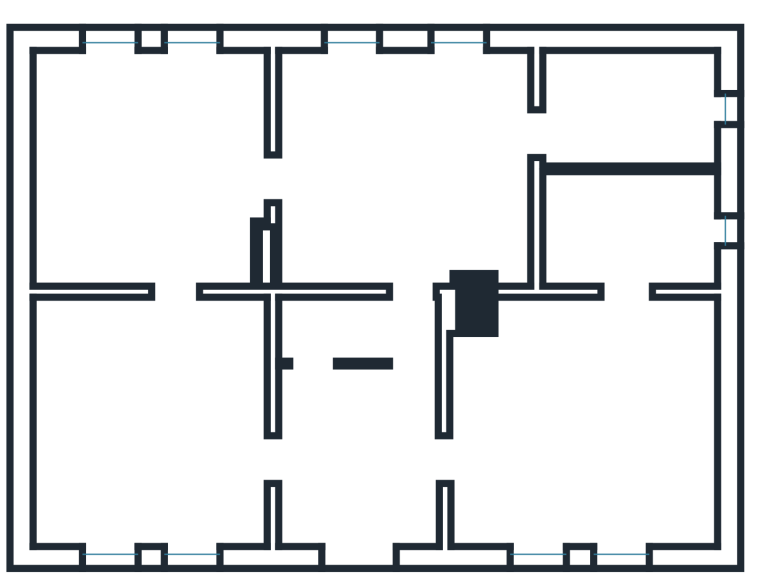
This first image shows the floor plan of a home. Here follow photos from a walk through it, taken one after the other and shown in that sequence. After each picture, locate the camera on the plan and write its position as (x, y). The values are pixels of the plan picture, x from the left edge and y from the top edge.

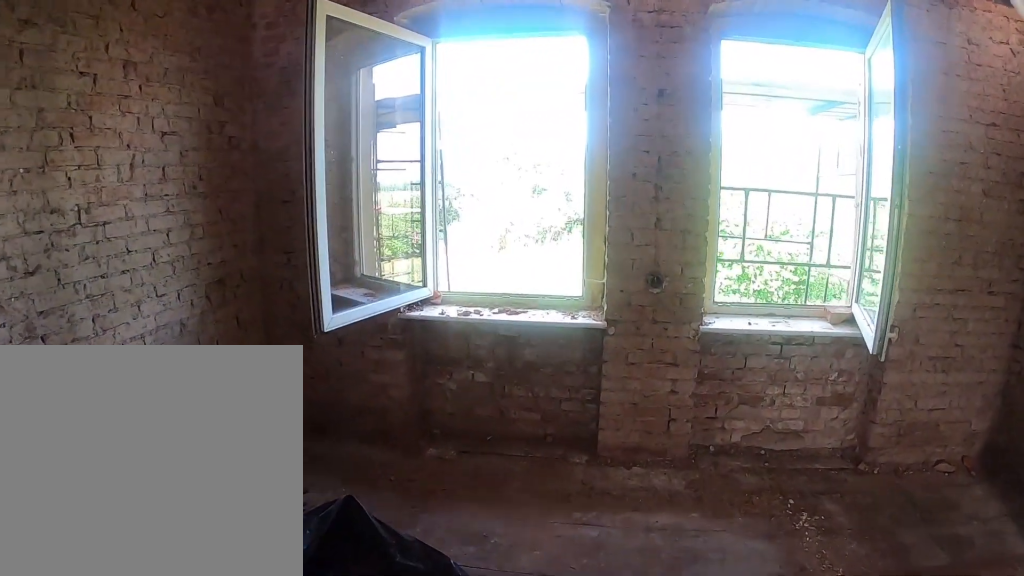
(110, 194)
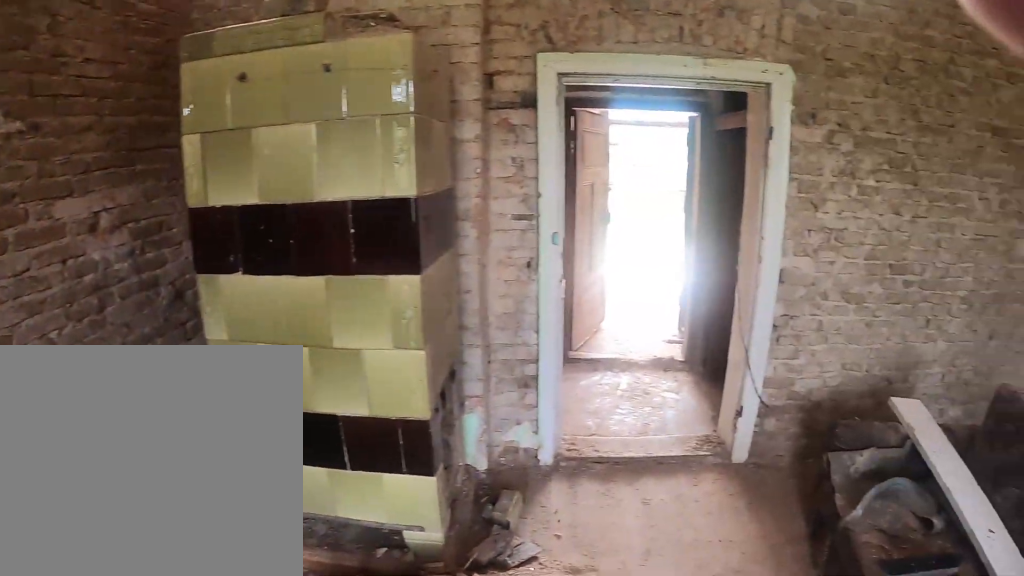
(470, 219)
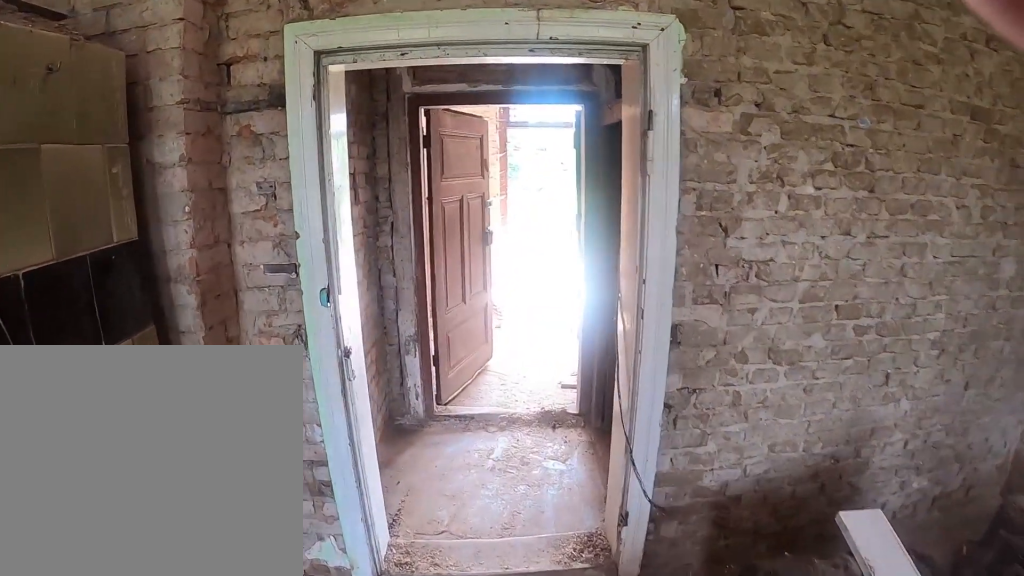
(448, 246)
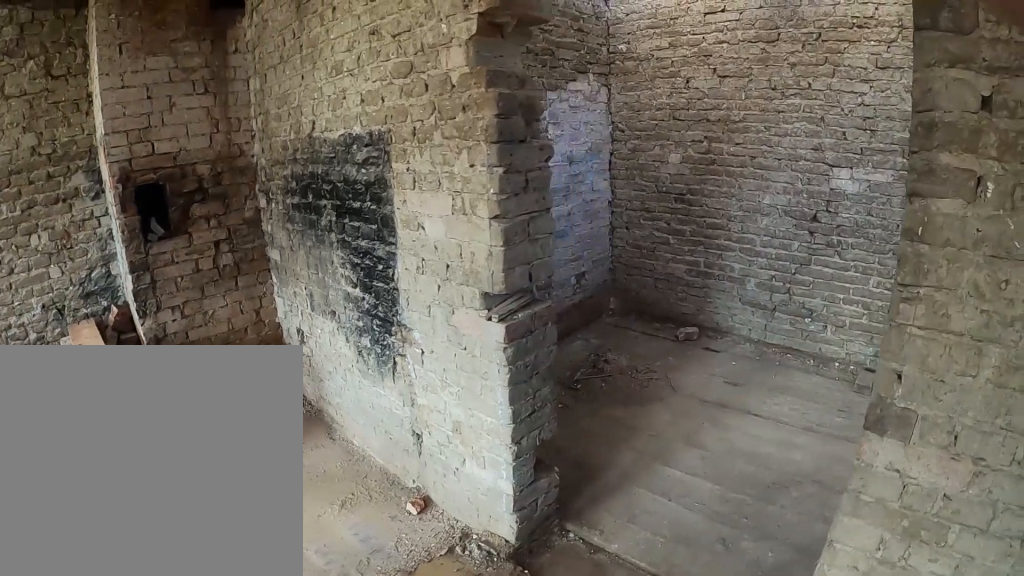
(588, 363)
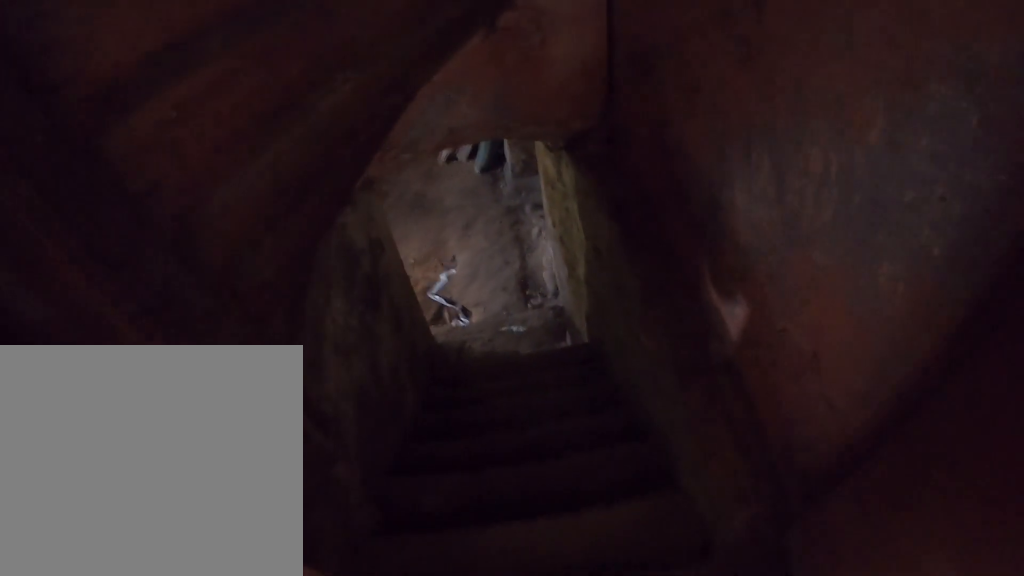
(402, 329)
